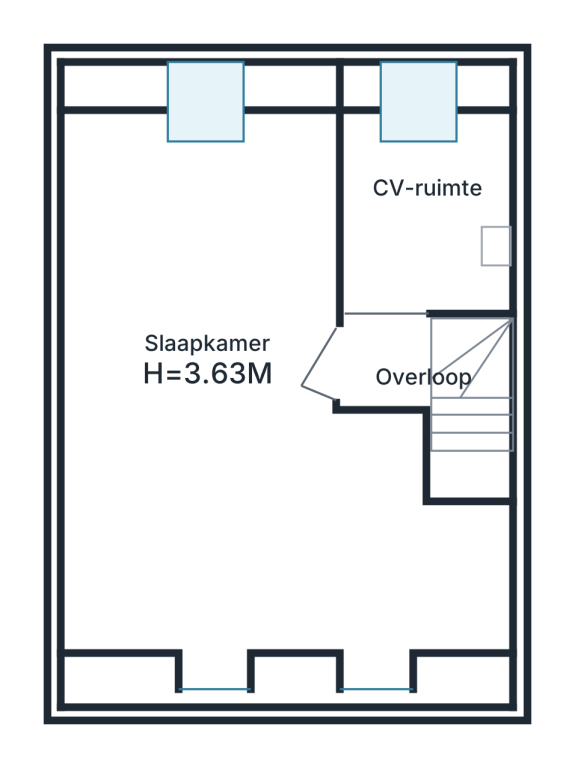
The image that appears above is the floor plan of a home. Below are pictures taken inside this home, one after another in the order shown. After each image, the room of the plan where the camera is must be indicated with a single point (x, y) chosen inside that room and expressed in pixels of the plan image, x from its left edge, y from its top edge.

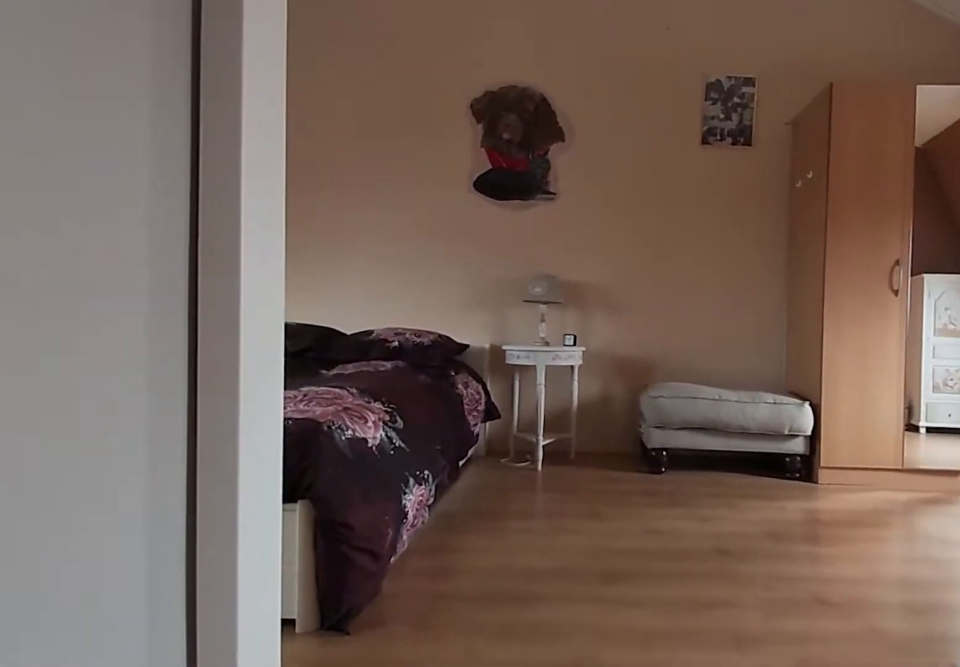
(387, 361)
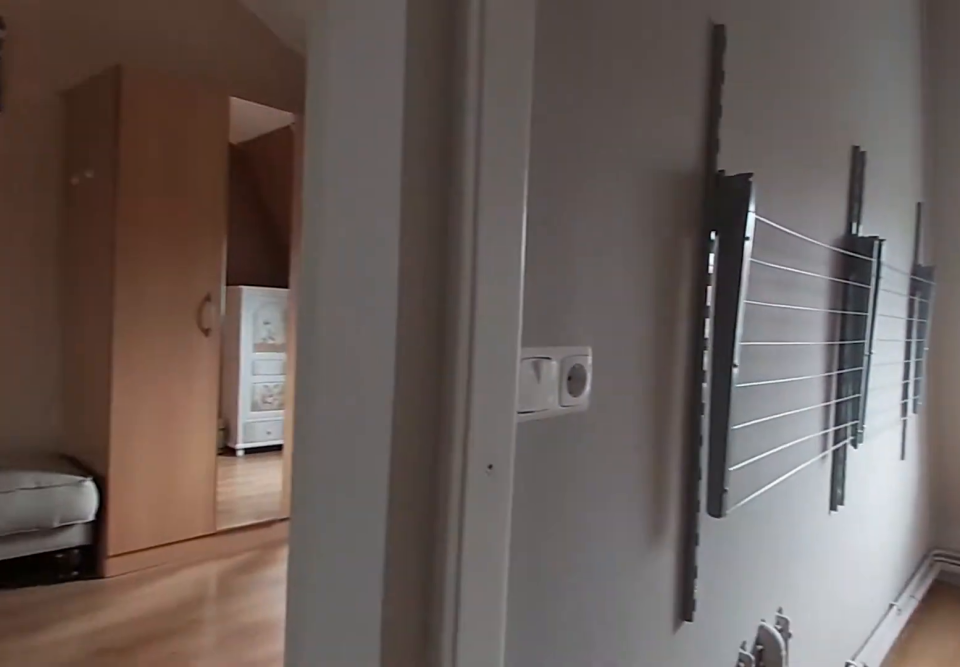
(387, 361)
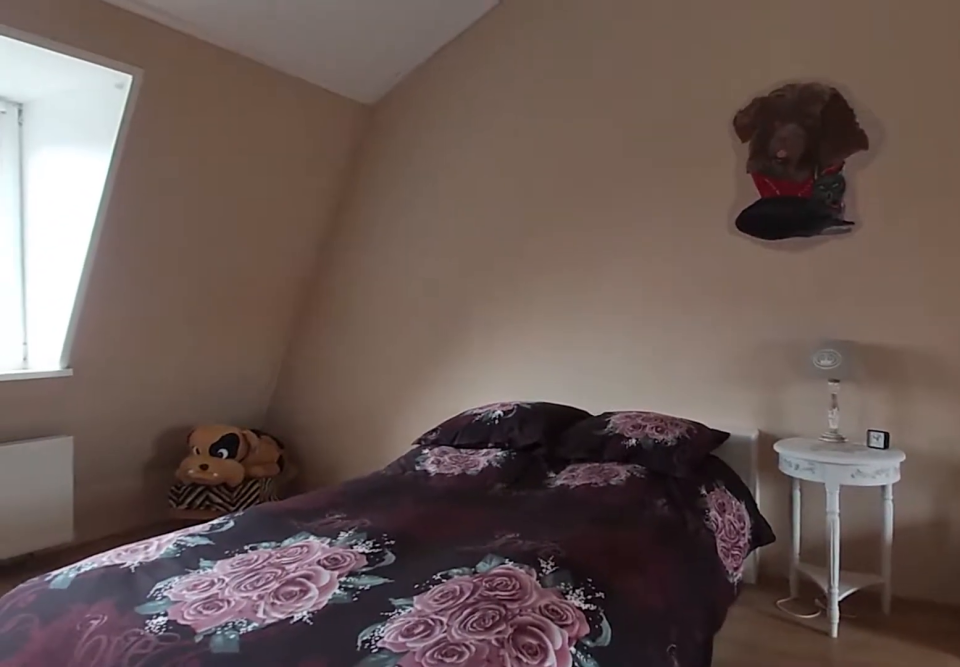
(200, 363)
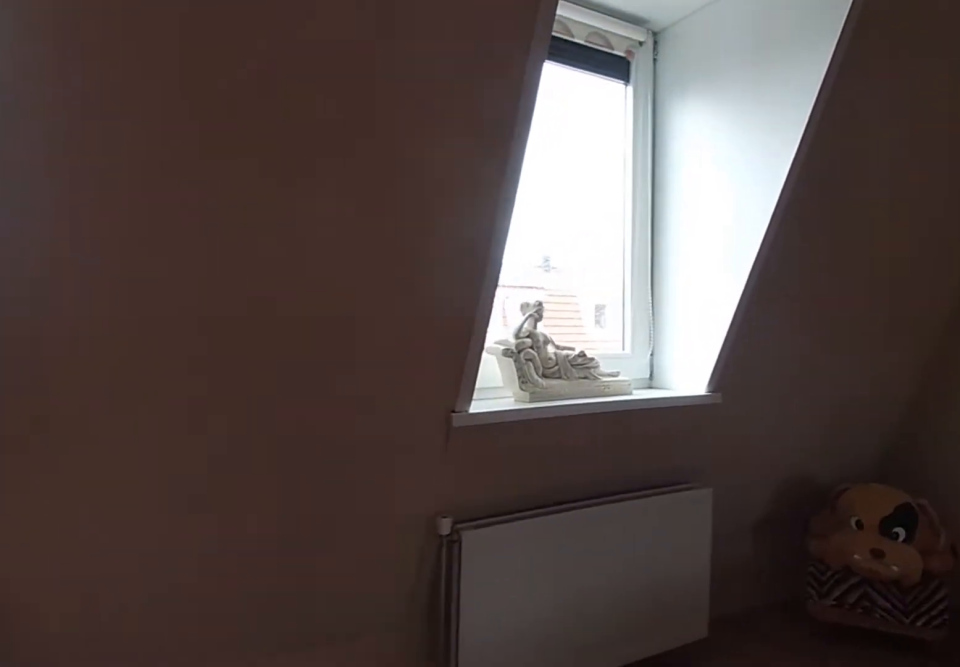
(200, 363)
